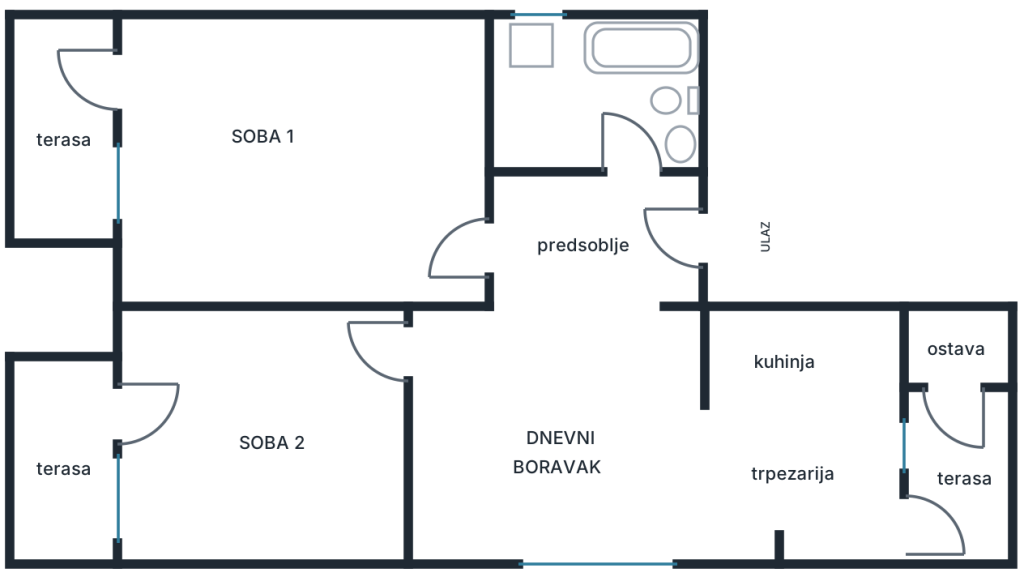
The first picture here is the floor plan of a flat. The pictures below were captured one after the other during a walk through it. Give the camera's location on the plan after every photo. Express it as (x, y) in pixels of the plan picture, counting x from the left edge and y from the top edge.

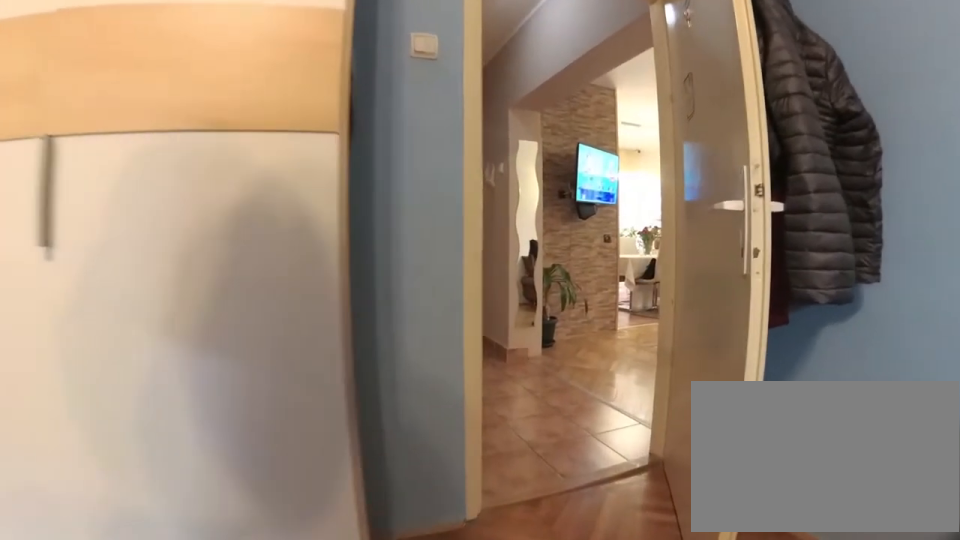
(356, 192)
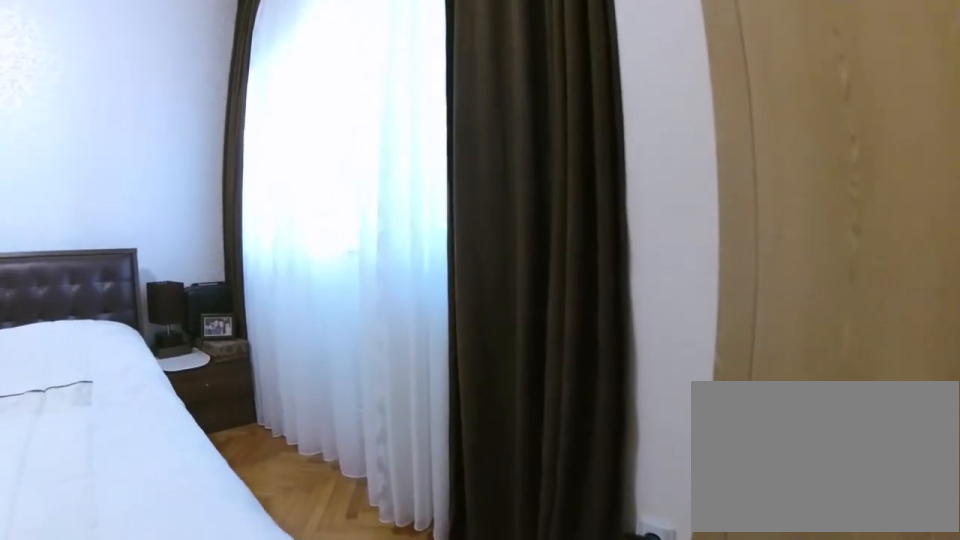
(202, 371)
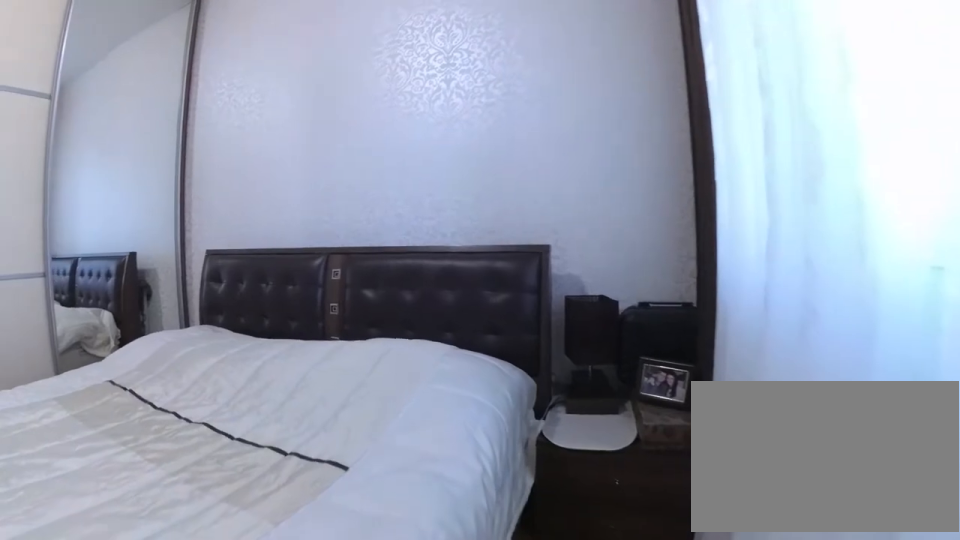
(165, 433)
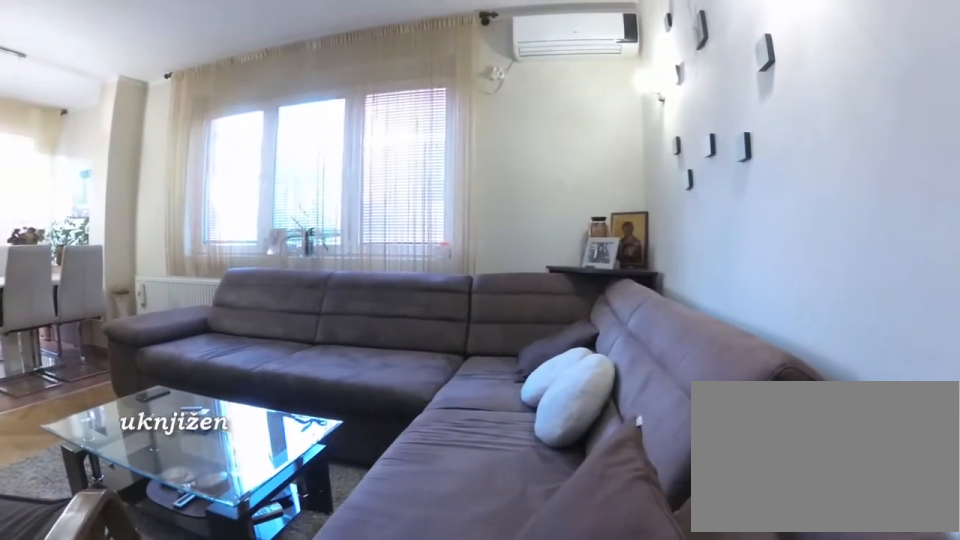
(429, 359)
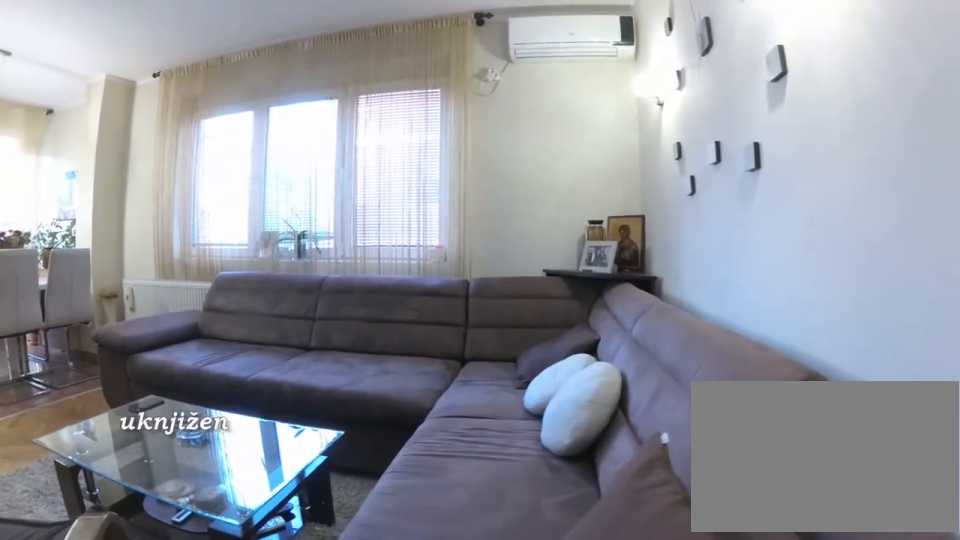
(438, 364)
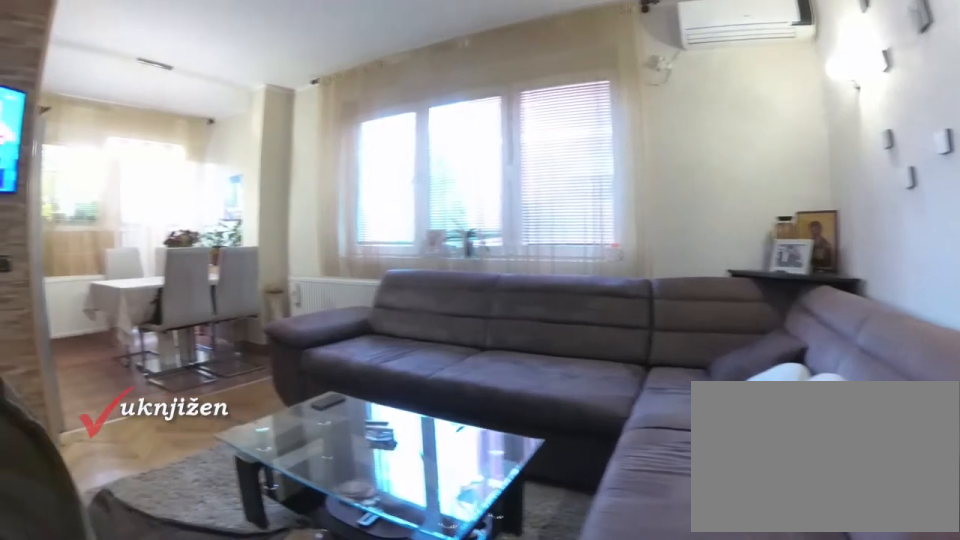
(437, 374)
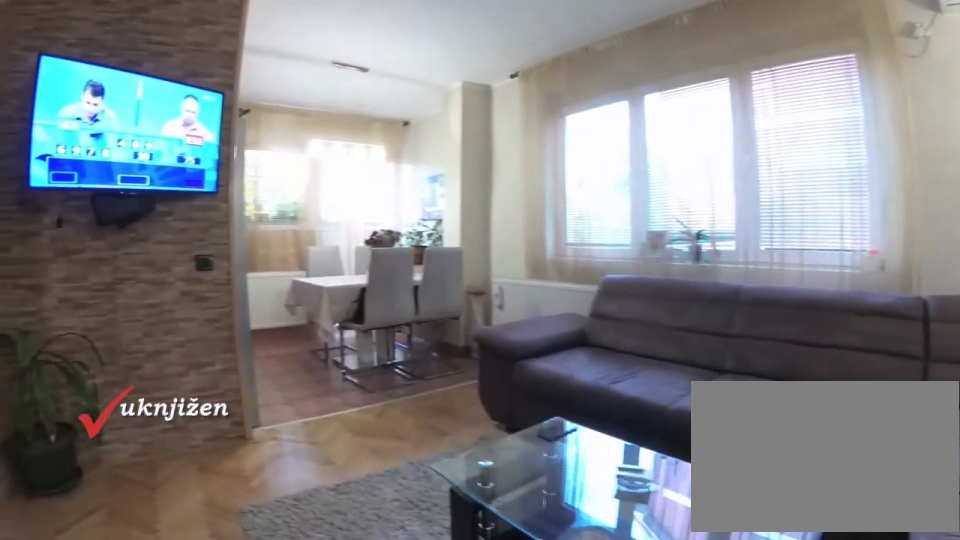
(443, 382)
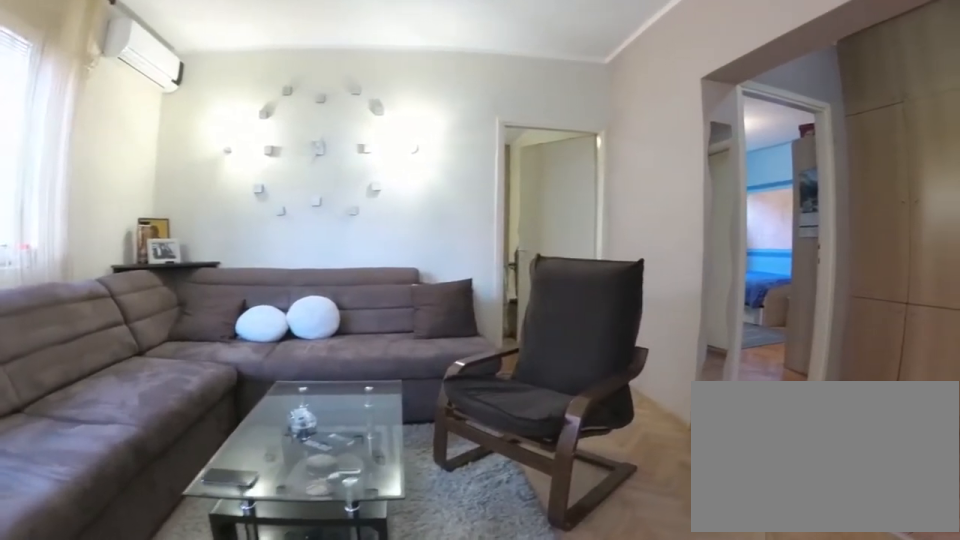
(687, 445)
